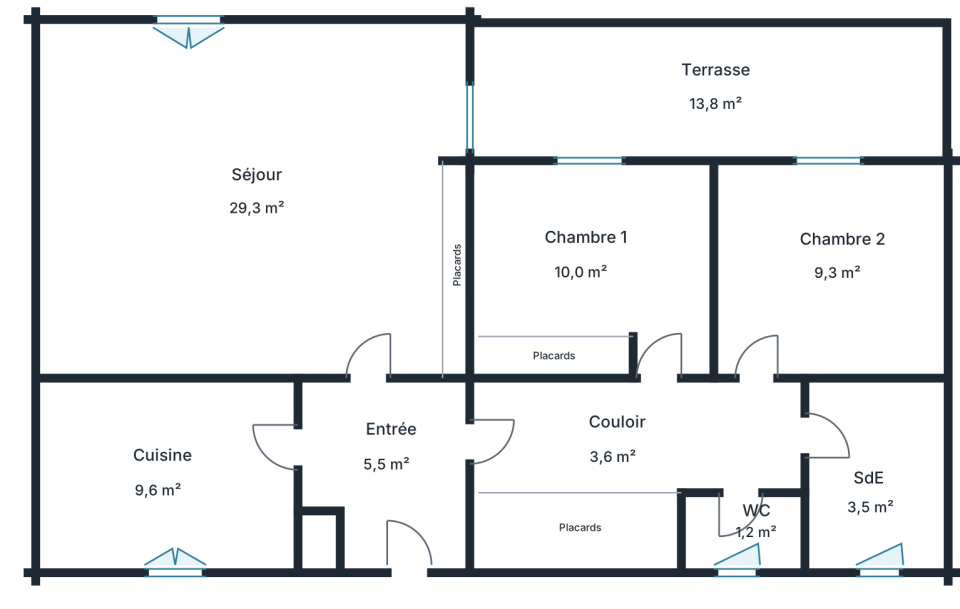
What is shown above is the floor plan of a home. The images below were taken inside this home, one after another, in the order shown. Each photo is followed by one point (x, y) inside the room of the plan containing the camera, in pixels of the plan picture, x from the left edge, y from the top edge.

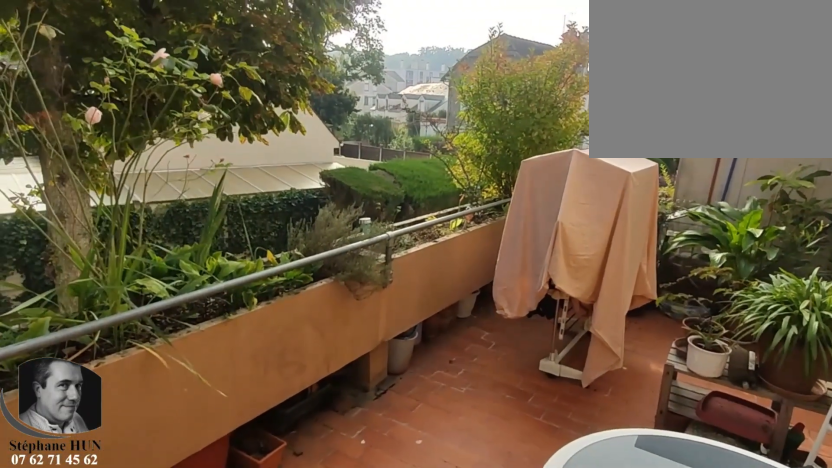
(712, 84)
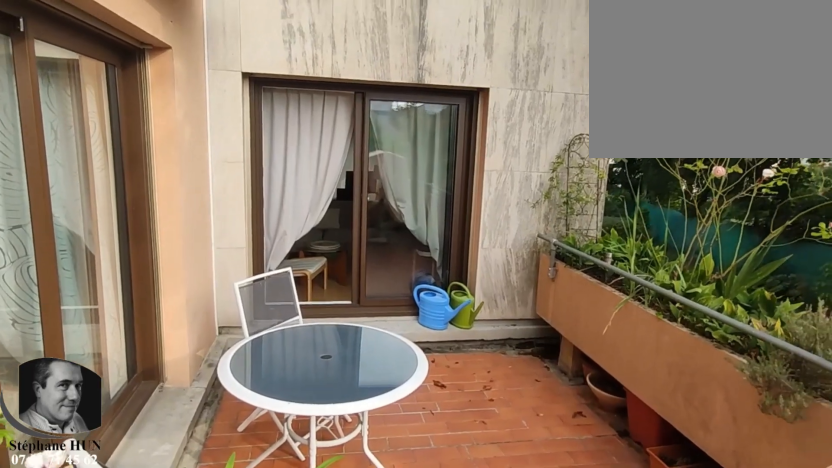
(712, 84)
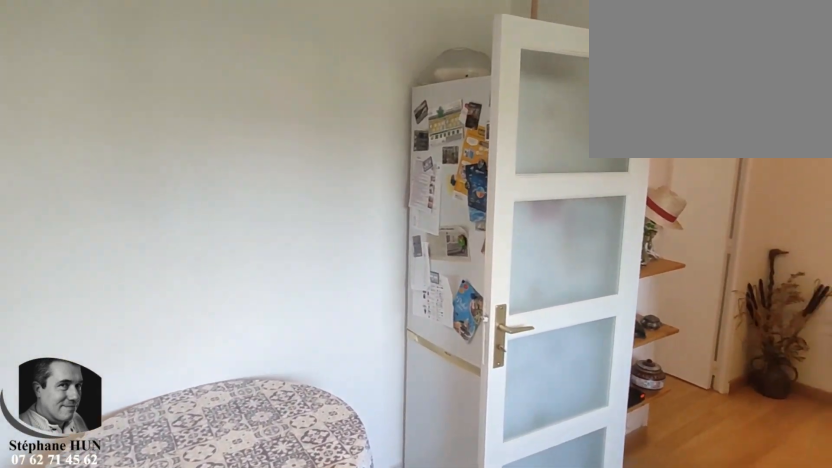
(166, 474)
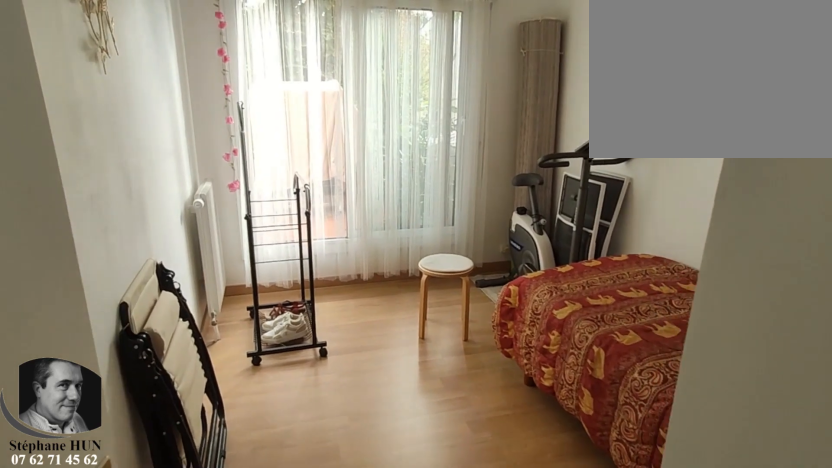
(832, 273)
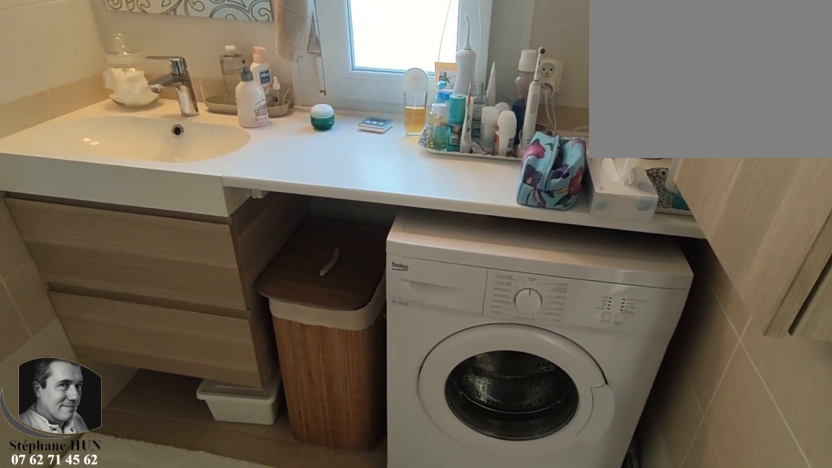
(873, 474)
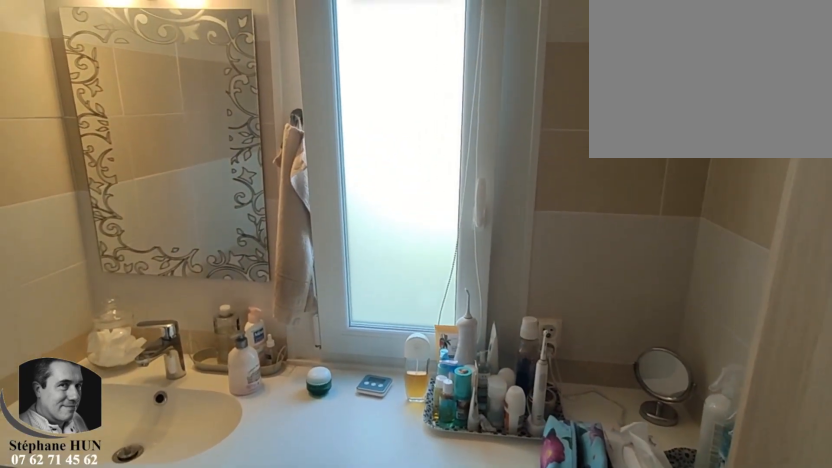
(873, 474)
